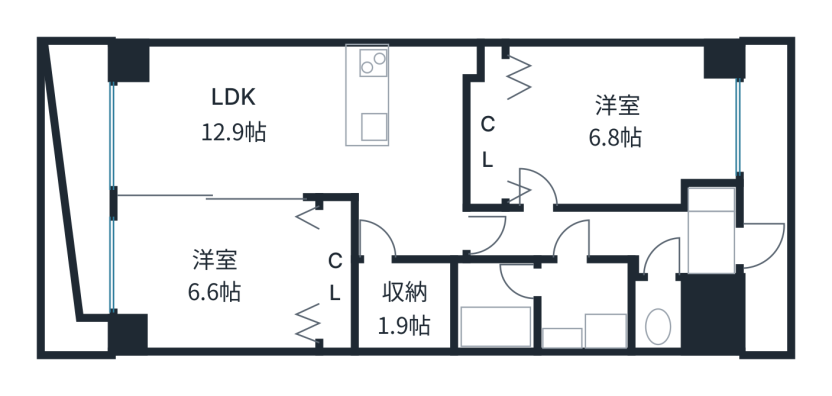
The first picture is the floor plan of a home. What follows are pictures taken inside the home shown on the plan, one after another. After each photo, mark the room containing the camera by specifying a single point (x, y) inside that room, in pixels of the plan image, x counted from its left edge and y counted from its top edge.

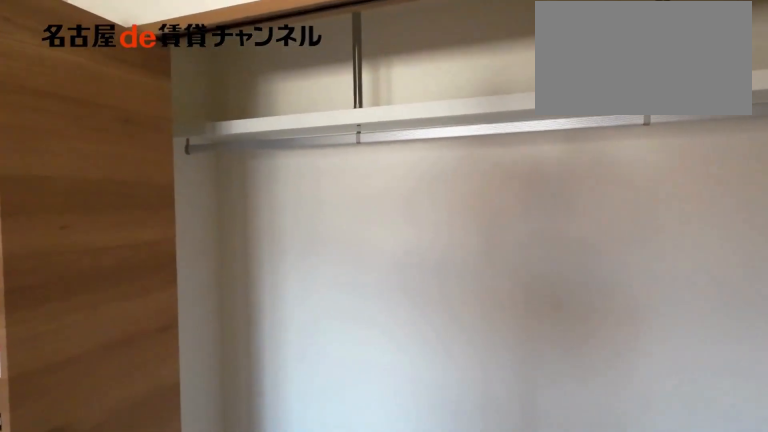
(336, 274)
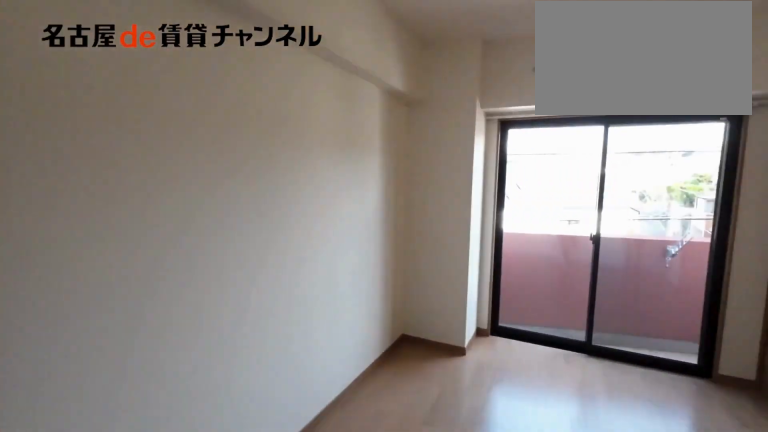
(219, 273)
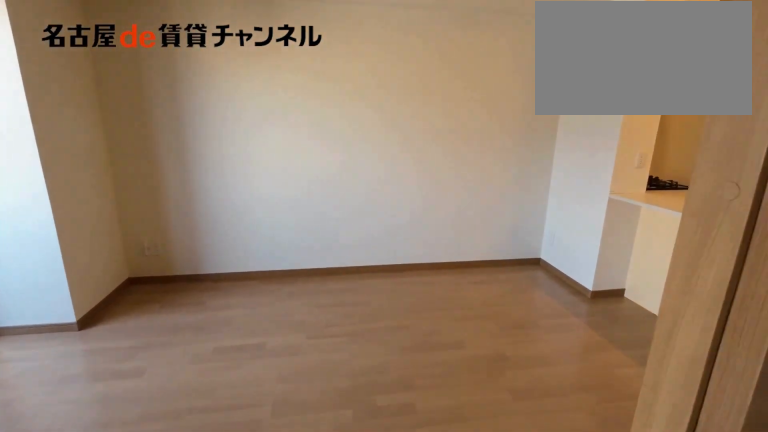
(219, 273)
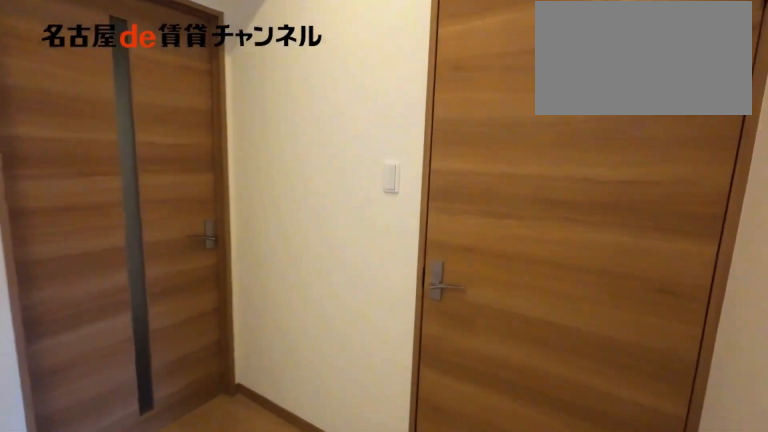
(307, 132)
